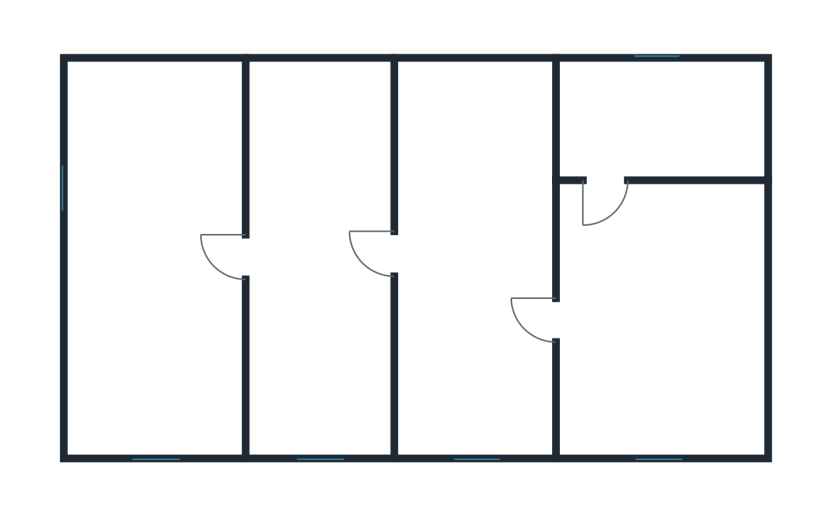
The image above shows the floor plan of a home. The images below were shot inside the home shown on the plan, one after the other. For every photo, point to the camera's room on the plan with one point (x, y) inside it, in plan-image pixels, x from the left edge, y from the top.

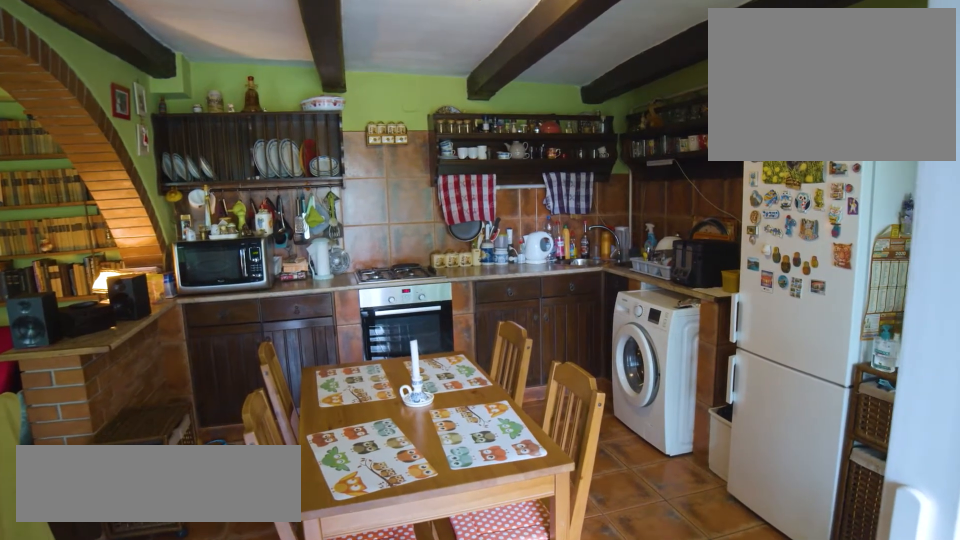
(472, 255)
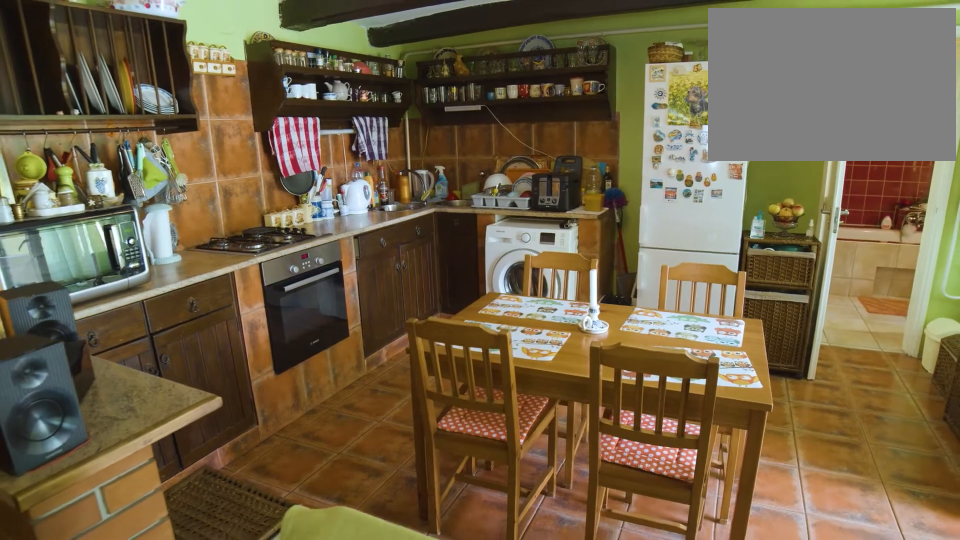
(472, 255)
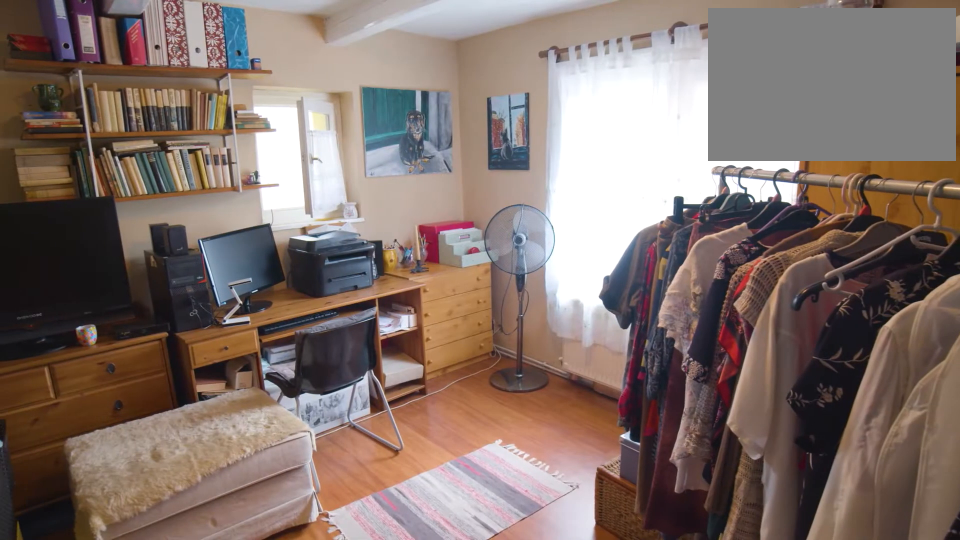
(158, 255)
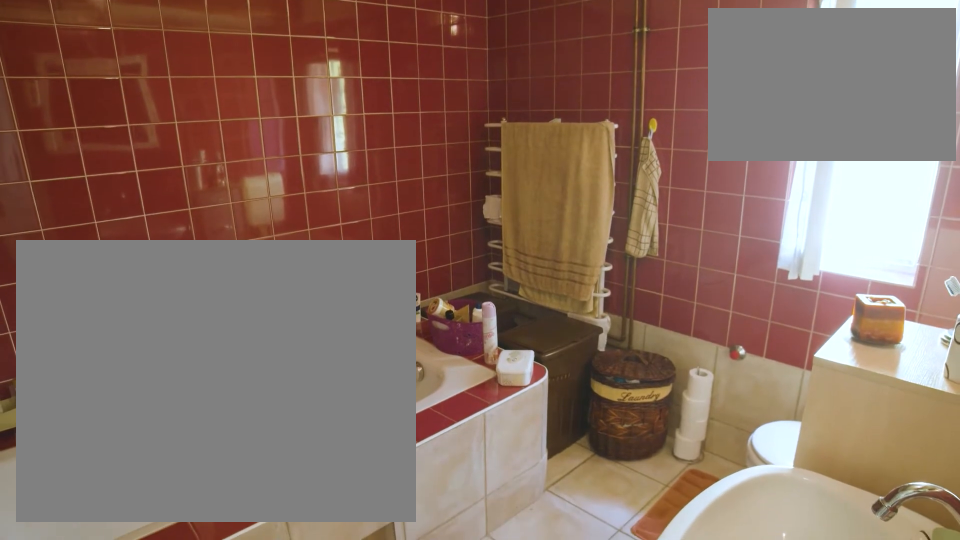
(665, 316)
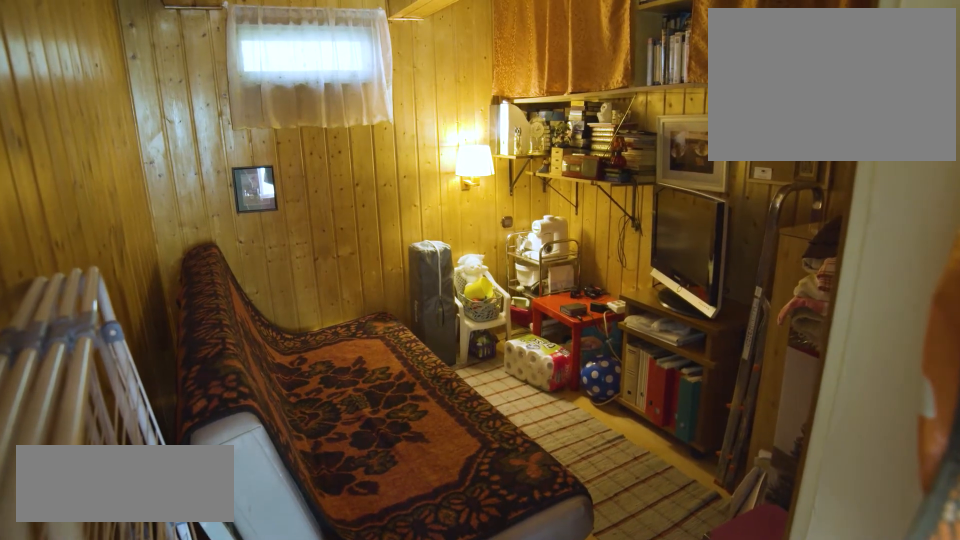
(665, 118)
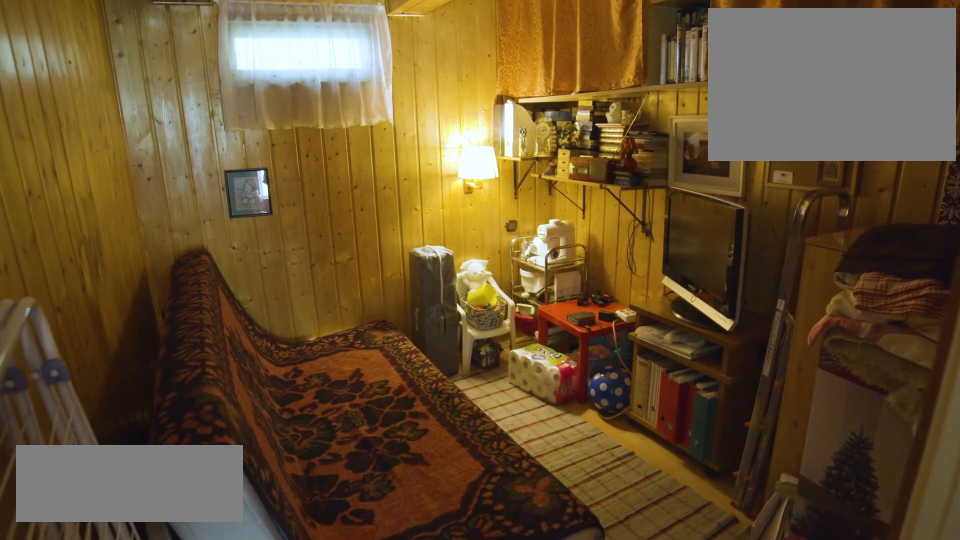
(665, 118)
